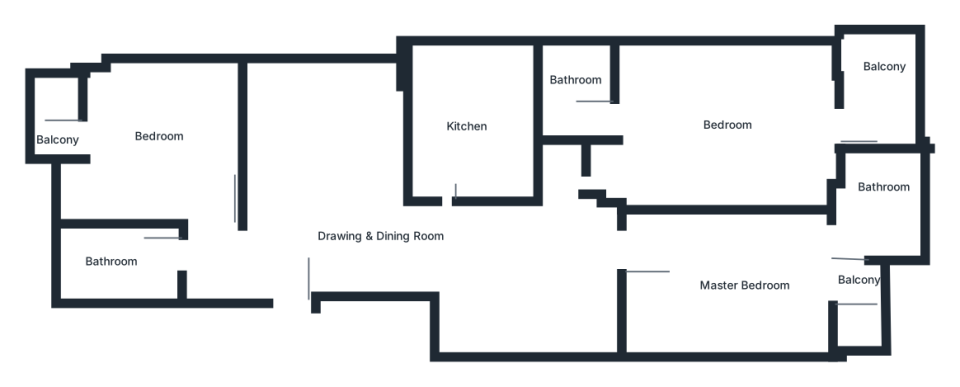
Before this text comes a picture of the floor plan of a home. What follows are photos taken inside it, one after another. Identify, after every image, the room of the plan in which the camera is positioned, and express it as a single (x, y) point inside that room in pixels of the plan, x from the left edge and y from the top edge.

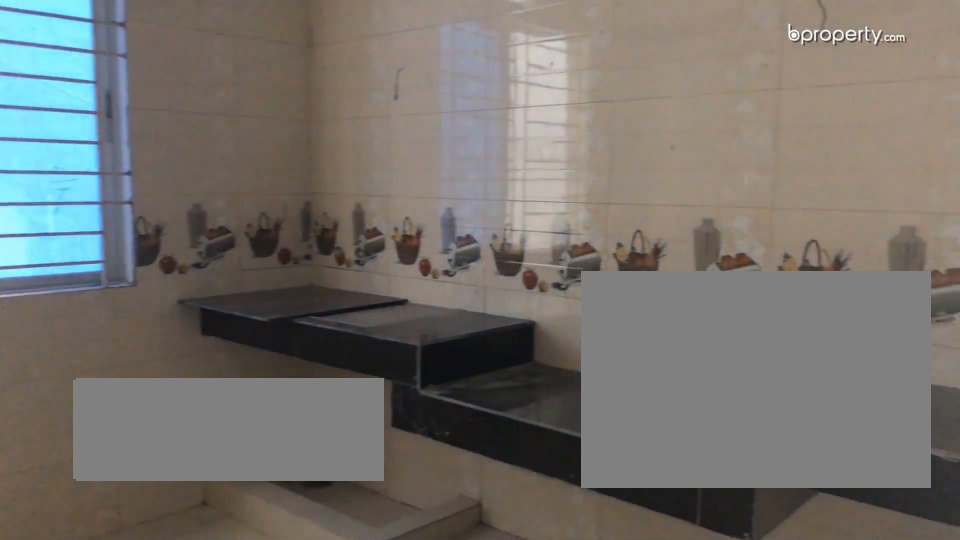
(475, 130)
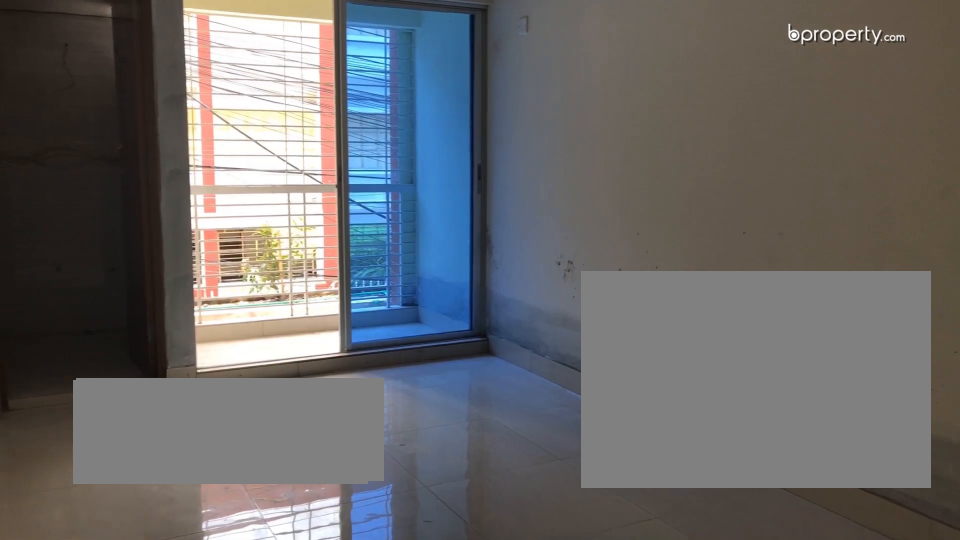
(758, 278)
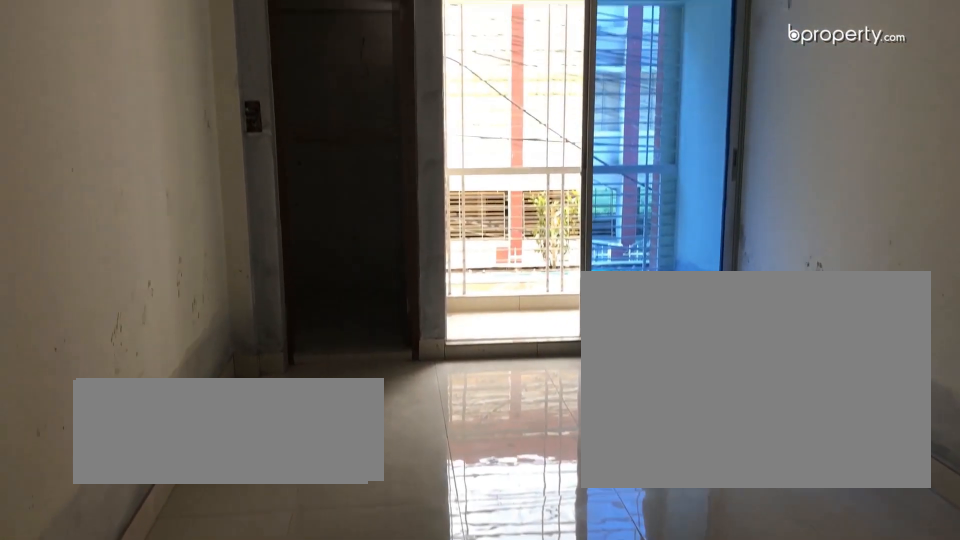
(753, 273)
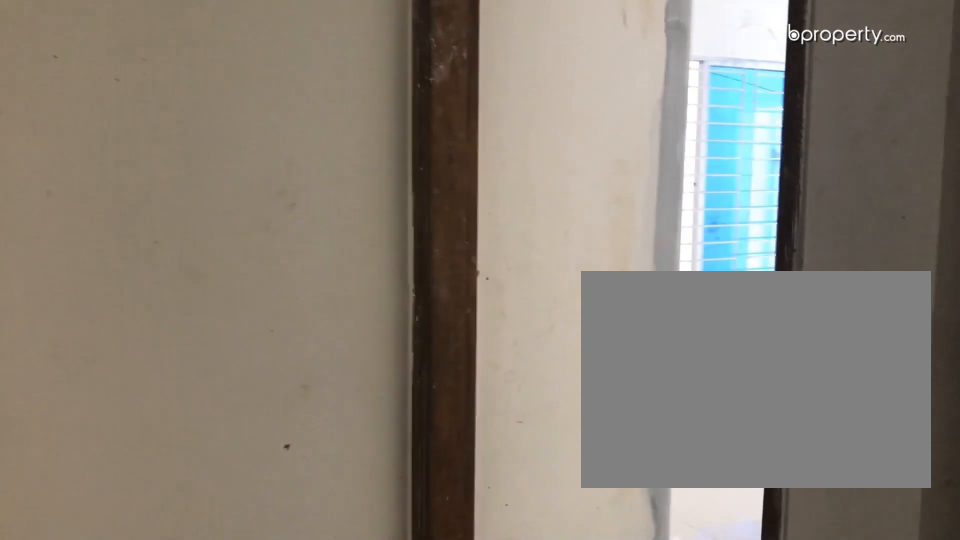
(607, 164)
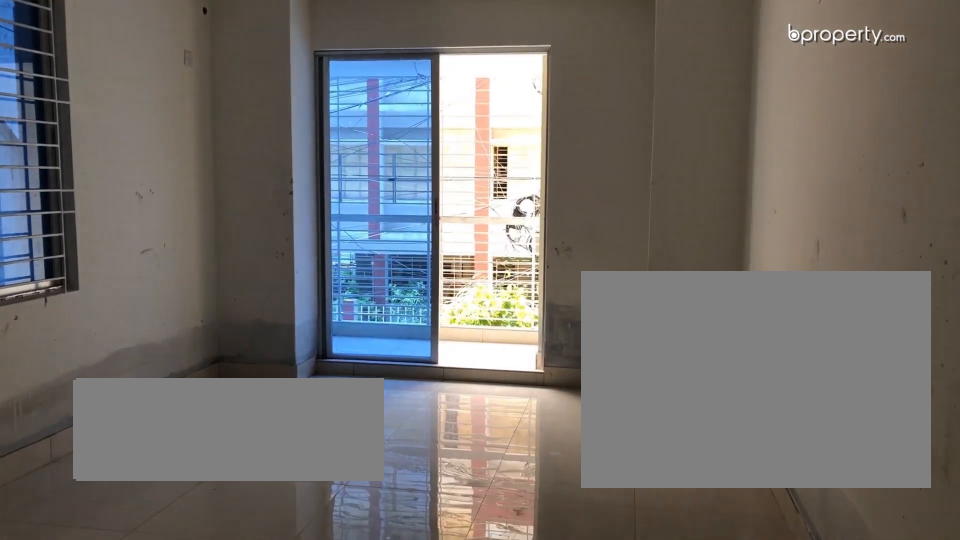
(721, 129)
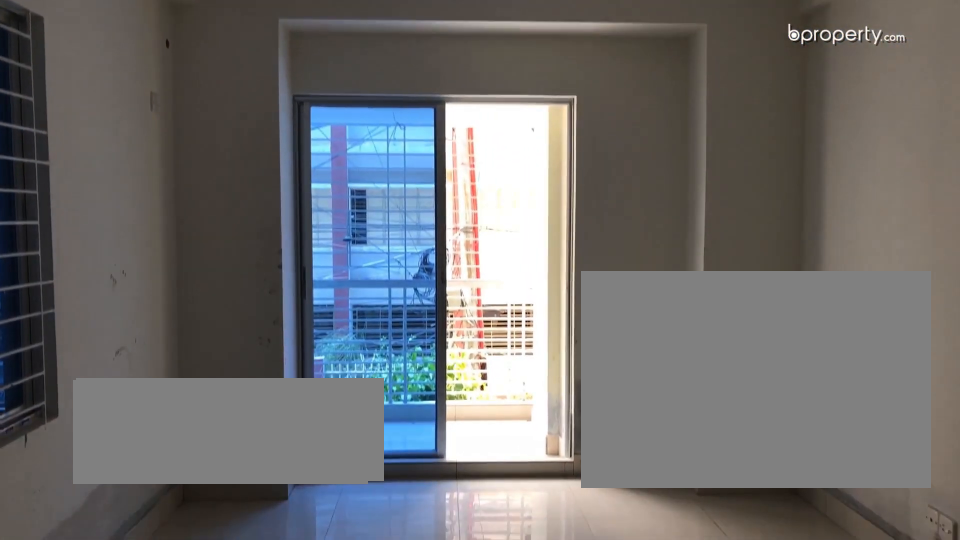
(722, 129)
